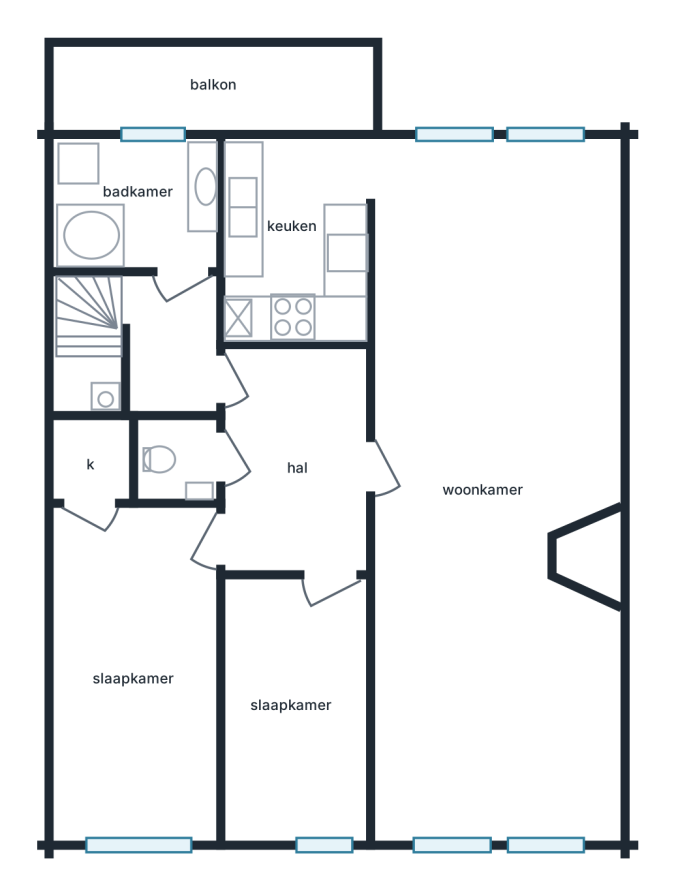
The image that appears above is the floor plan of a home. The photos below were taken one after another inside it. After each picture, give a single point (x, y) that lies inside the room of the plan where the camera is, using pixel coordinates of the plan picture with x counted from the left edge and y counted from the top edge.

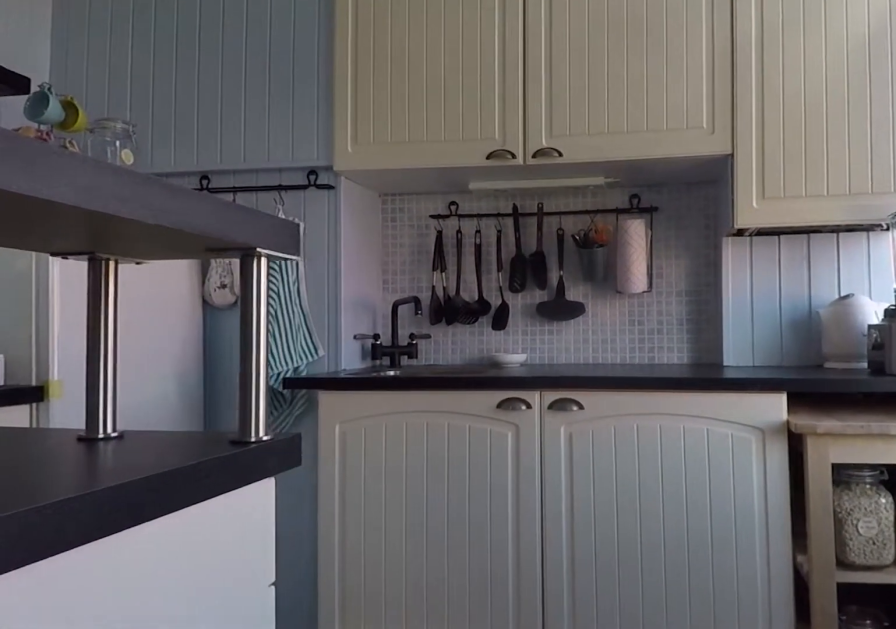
(296, 241)
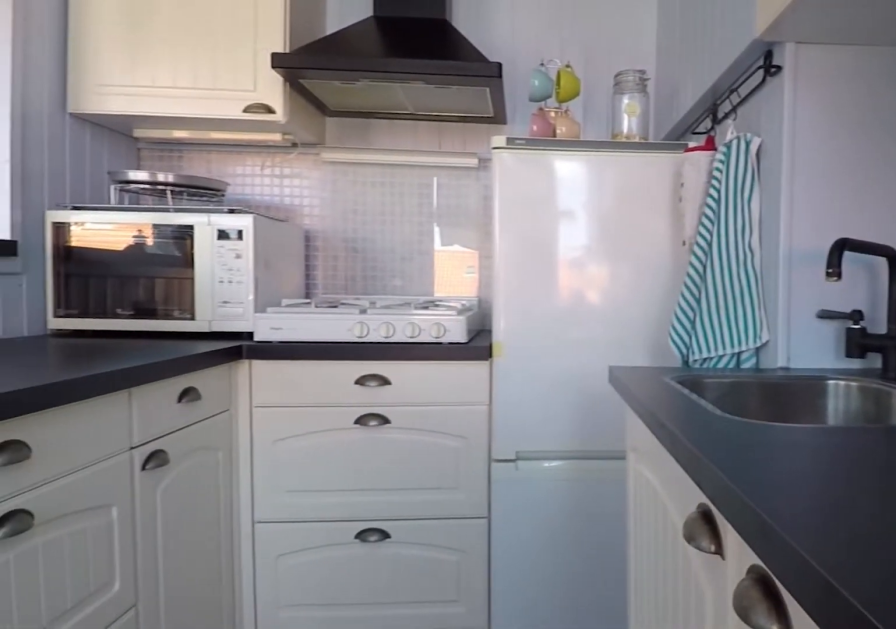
(296, 241)
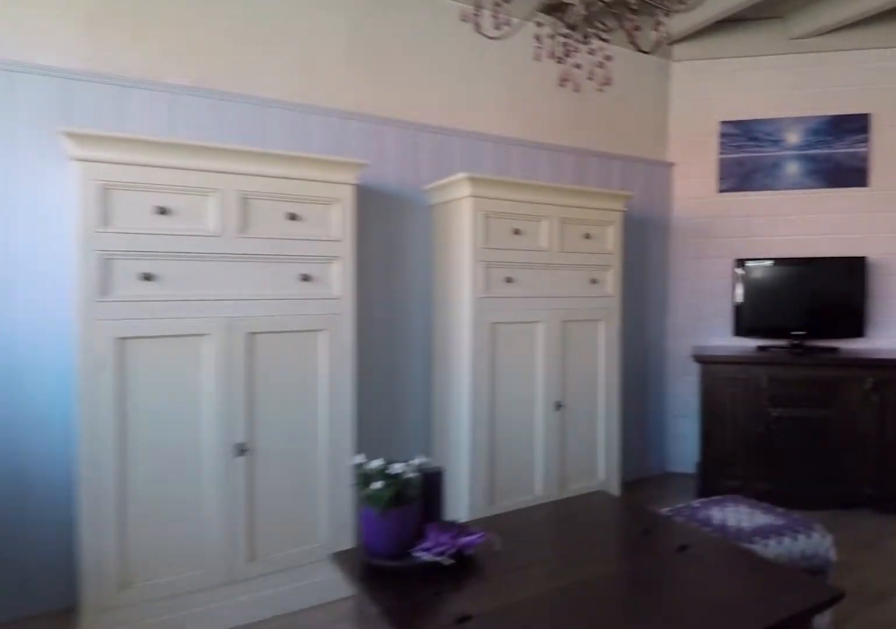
(487, 491)
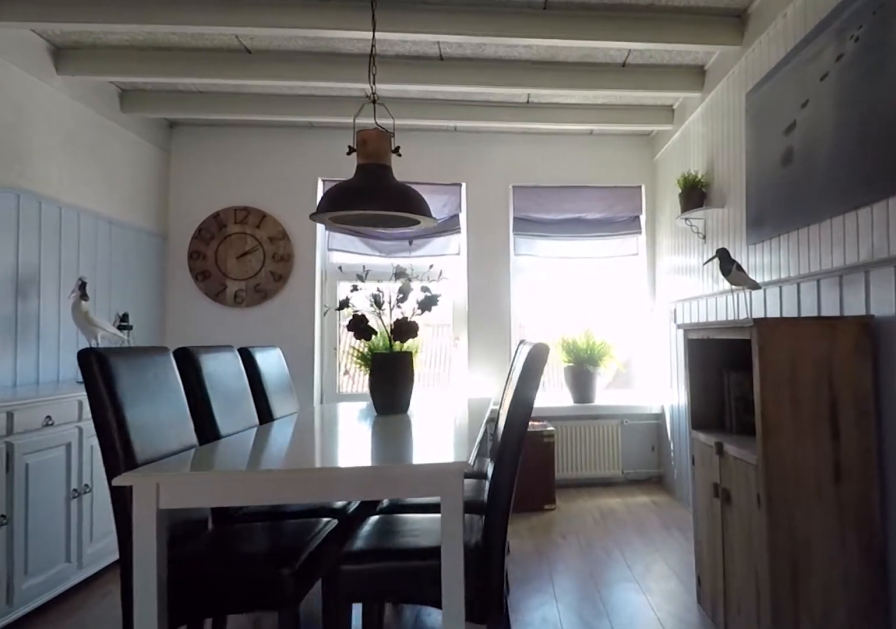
(493, 491)
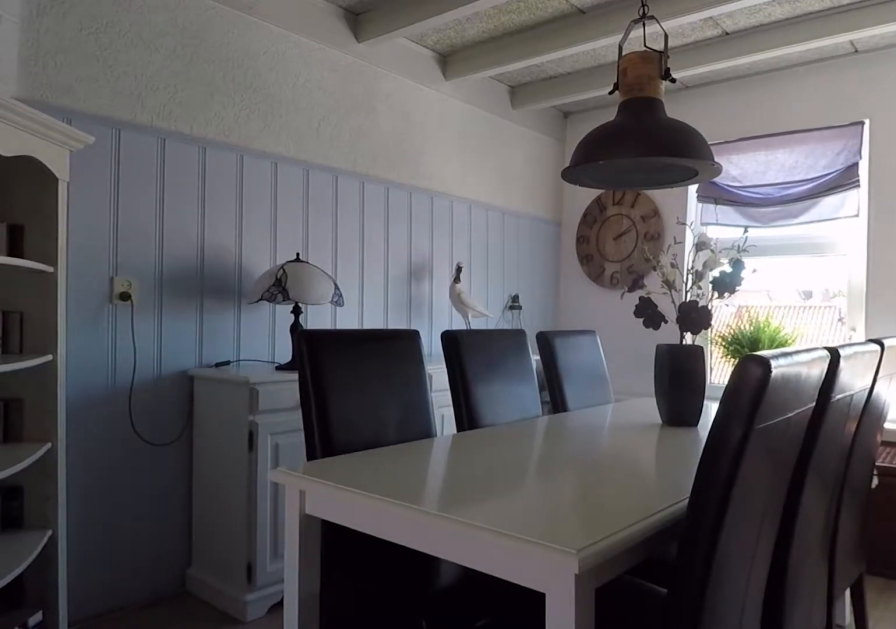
(490, 766)
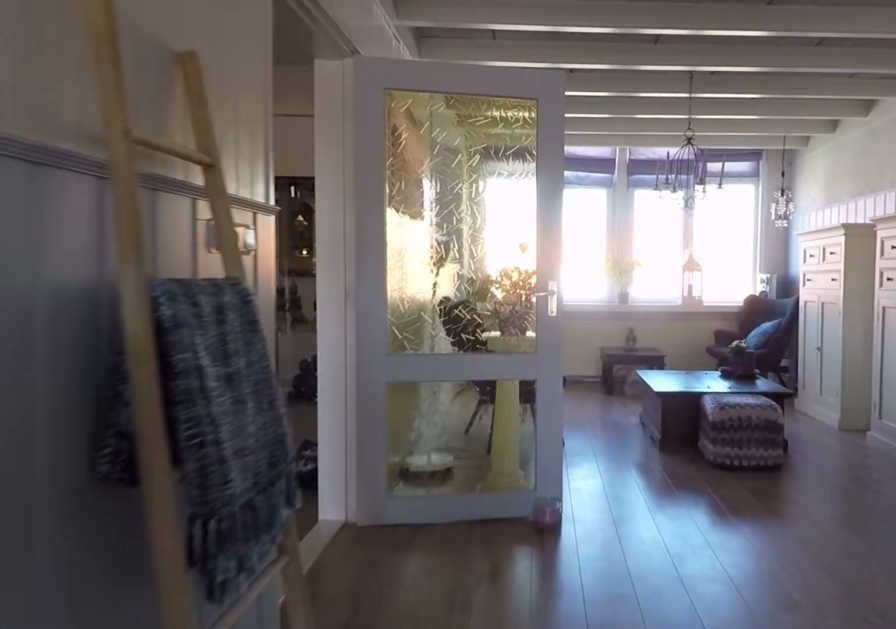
(494, 486)
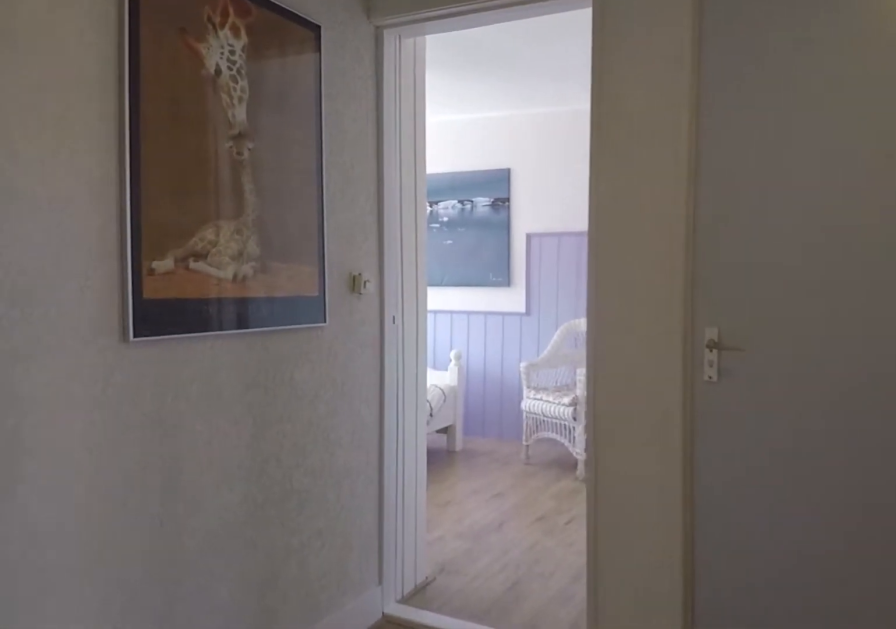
(296, 461)
